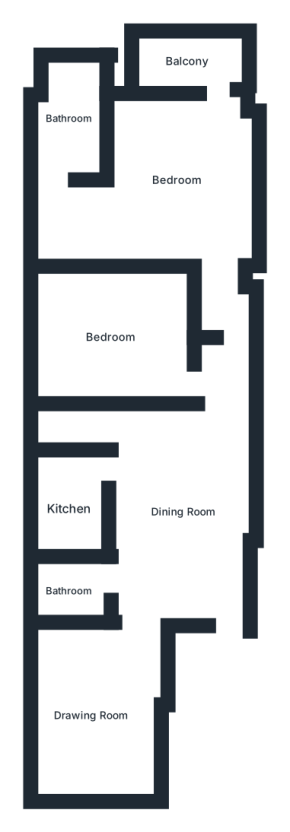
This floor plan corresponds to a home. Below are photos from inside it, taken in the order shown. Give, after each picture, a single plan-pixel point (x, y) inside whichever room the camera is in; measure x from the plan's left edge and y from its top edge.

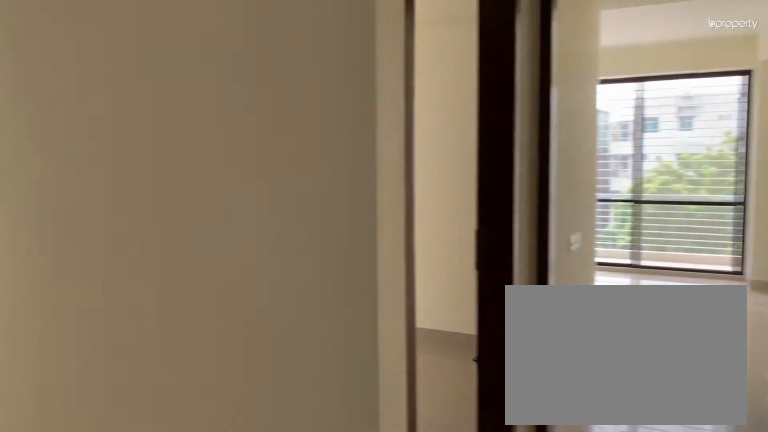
(182, 505)
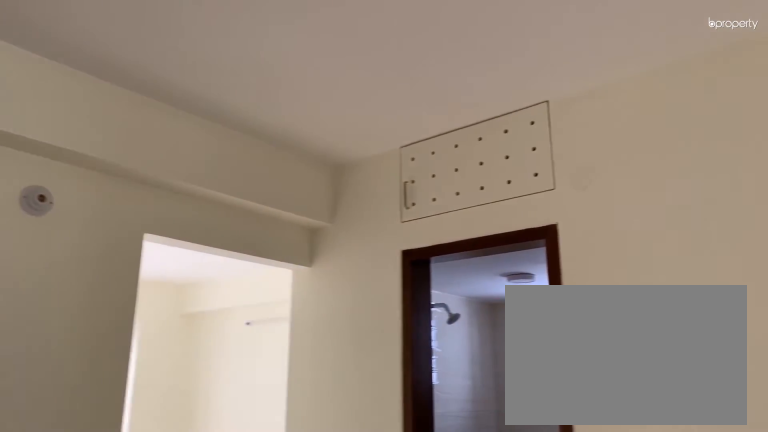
(182, 505)
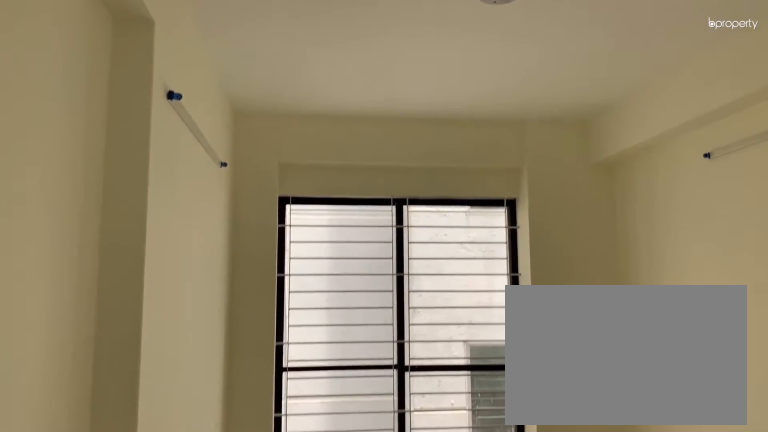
(92, 715)
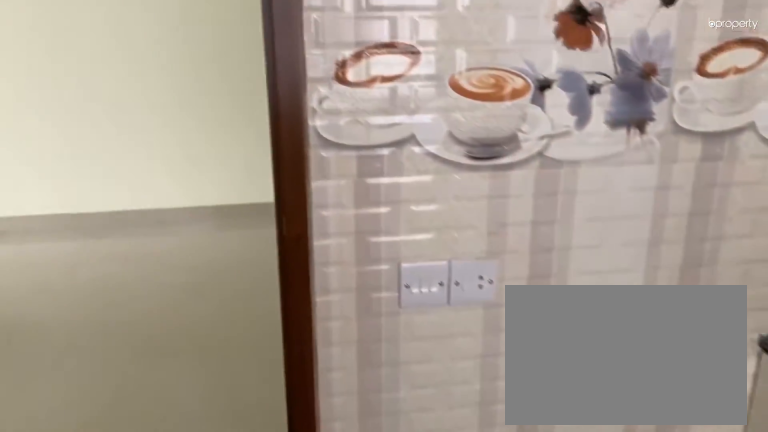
(69, 504)
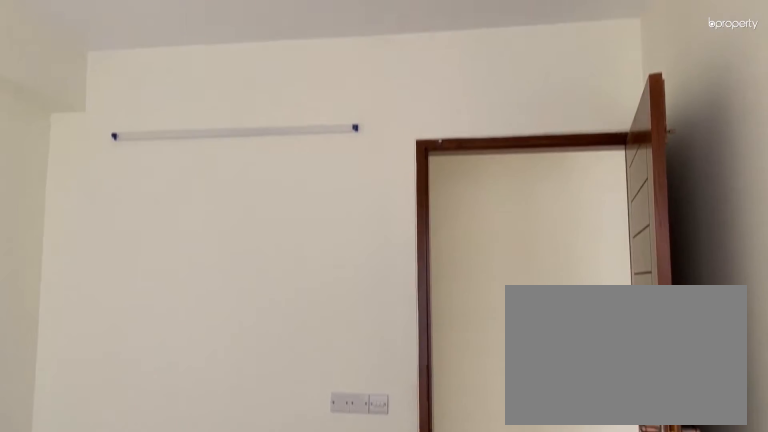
(110, 337)
